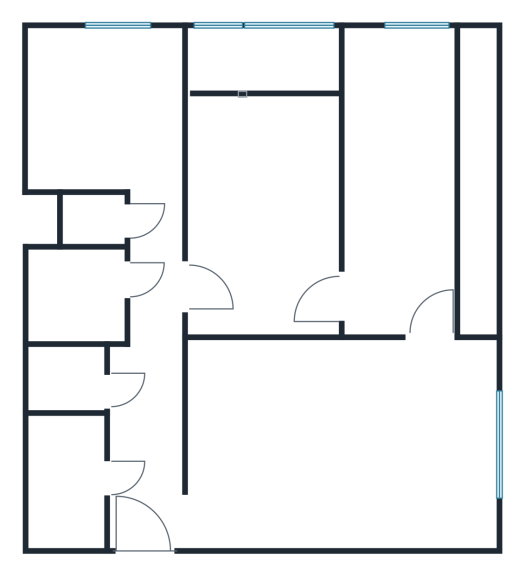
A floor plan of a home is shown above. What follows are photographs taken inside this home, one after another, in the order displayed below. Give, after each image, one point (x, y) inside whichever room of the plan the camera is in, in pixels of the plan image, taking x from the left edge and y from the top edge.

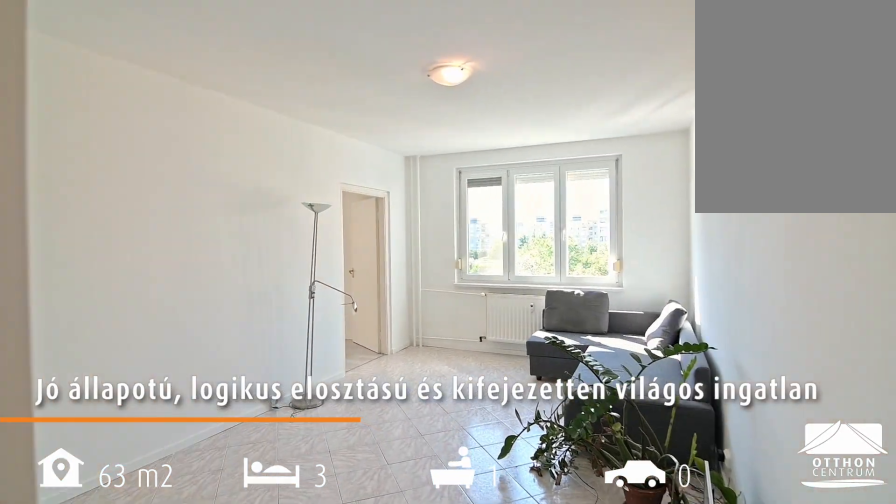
(343, 447)
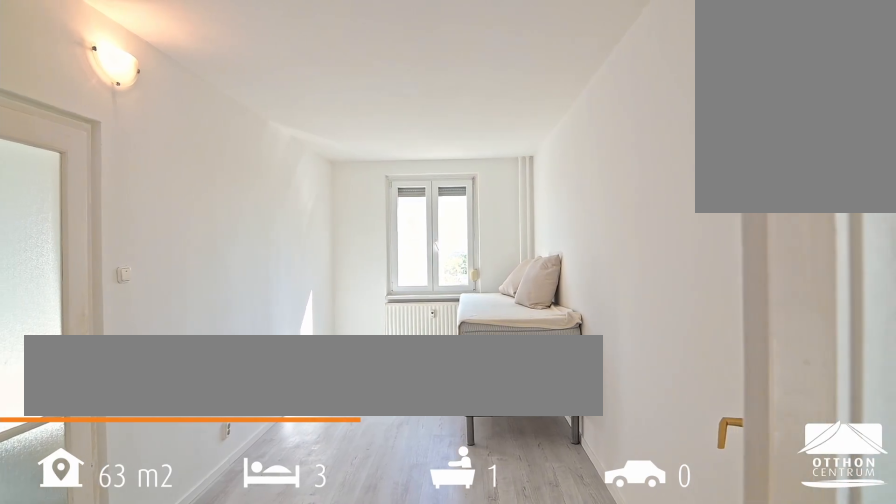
(404, 197)
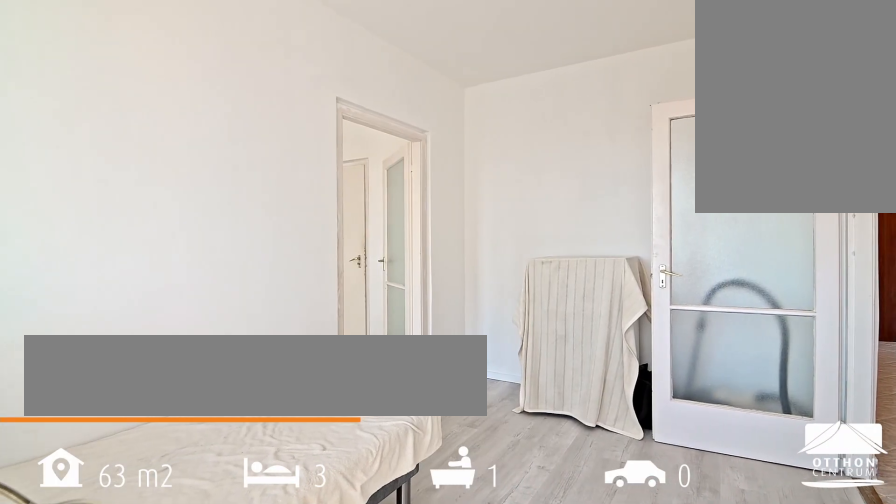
(269, 214)
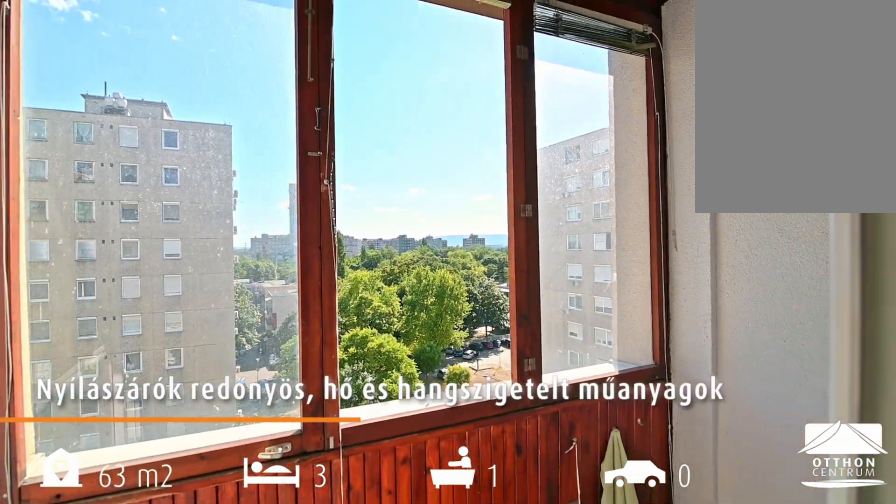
(264, 62)
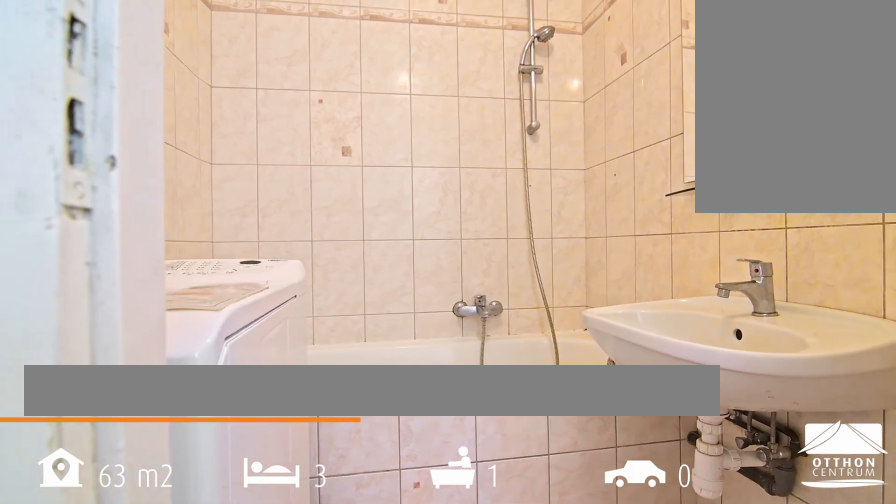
(81, 295)
